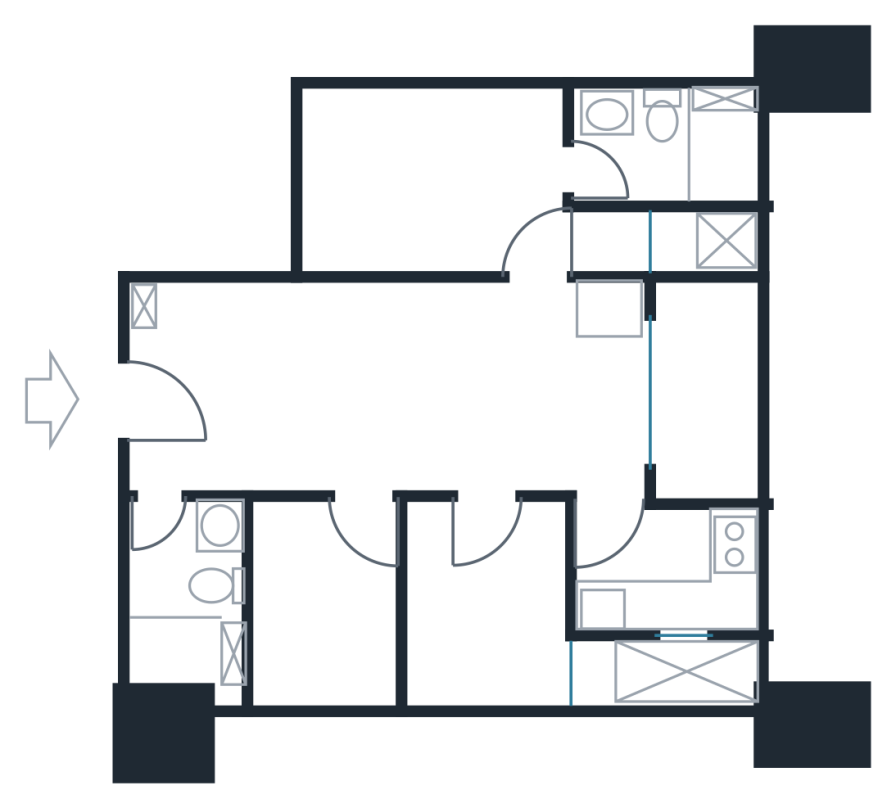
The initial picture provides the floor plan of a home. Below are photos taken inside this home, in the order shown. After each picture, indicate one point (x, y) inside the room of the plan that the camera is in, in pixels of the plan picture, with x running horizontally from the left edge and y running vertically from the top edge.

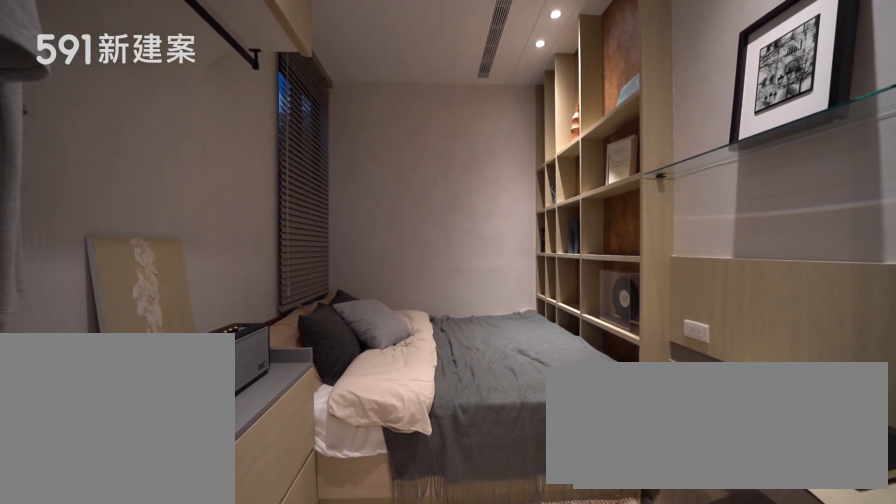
(484, 609)
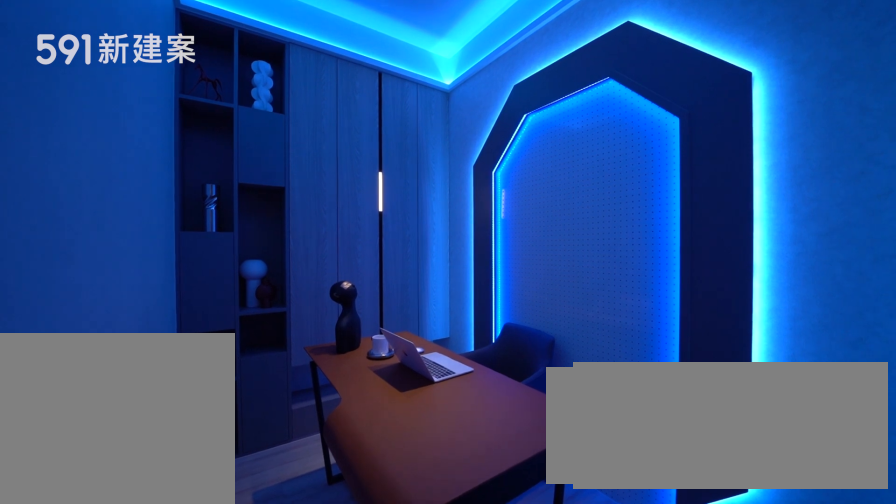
(320, 603)
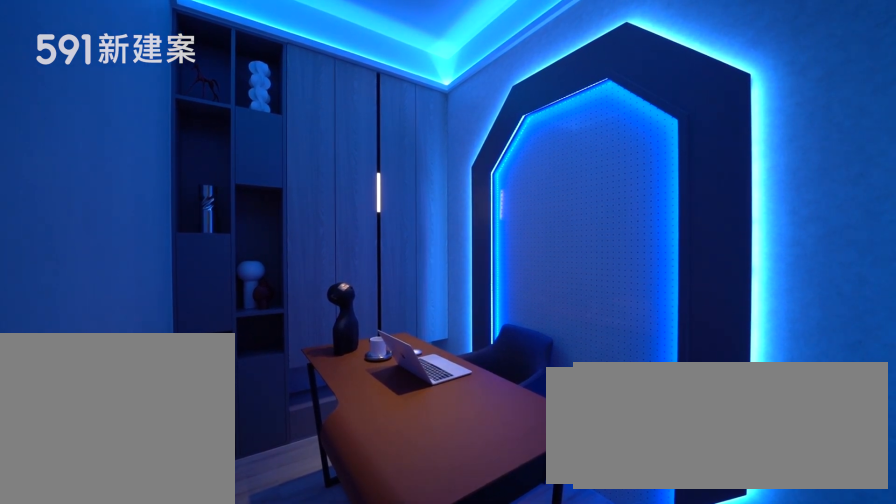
(320, 603)
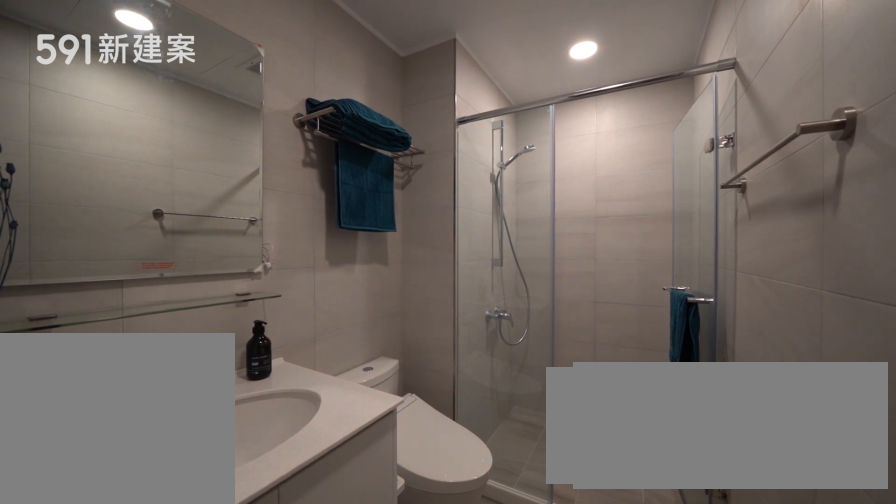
(186, 588)
